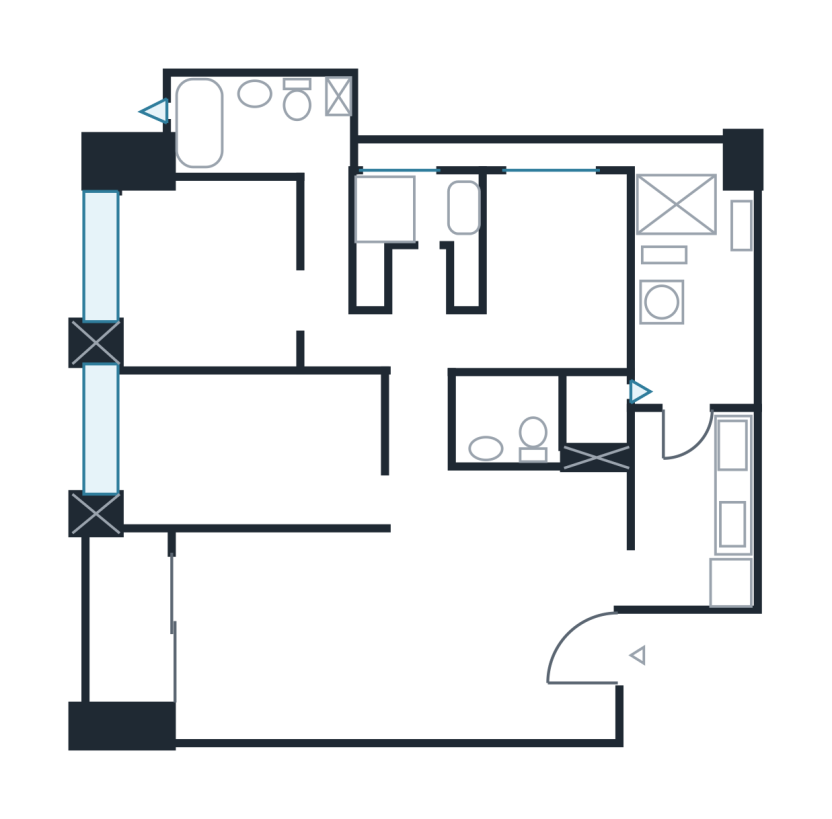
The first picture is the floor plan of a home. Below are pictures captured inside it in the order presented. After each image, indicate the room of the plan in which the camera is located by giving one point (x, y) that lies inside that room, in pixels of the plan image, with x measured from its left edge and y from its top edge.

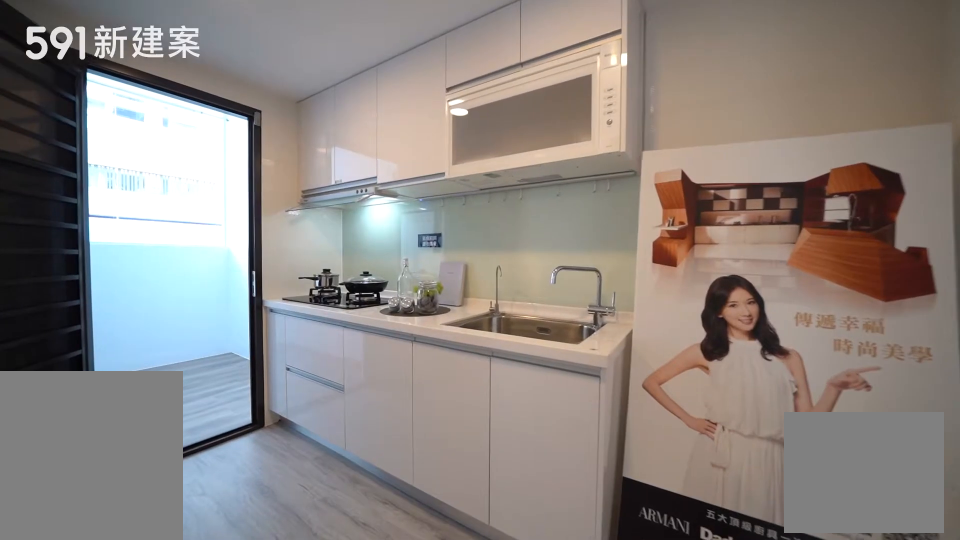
(696, 507)
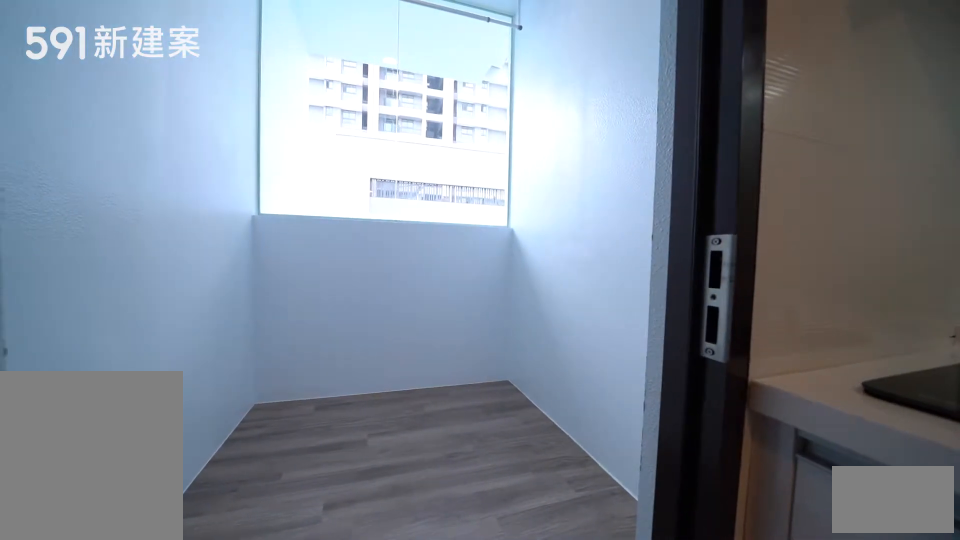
(699, 337)
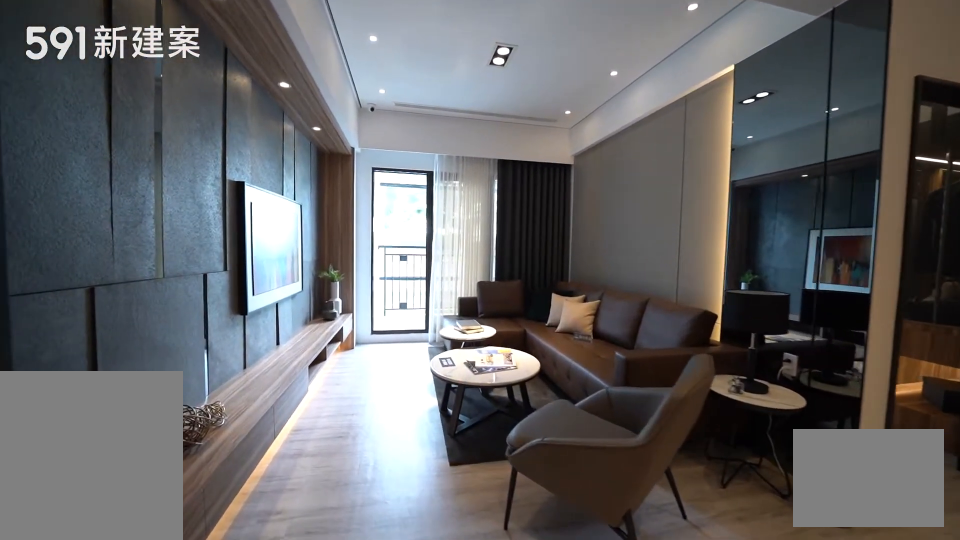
(322, 630)
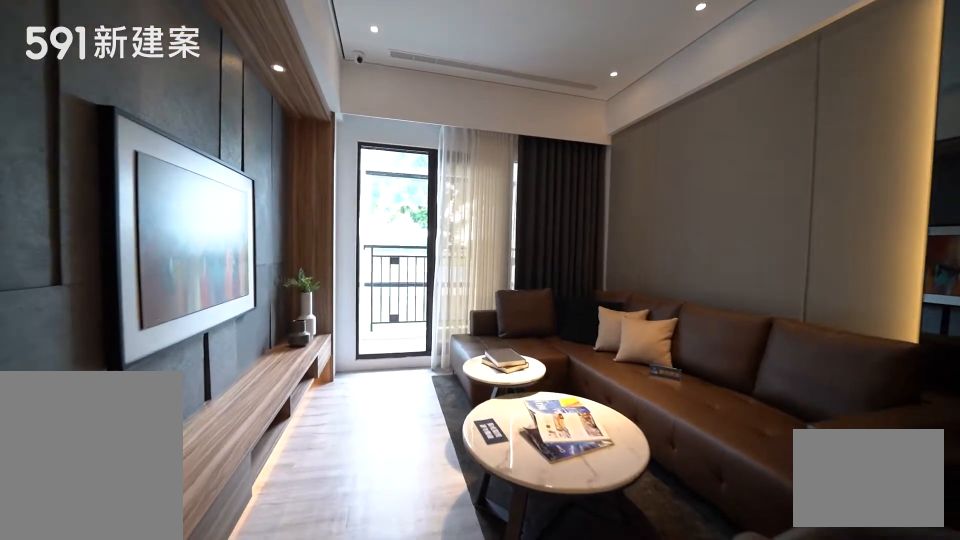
(322, 630)
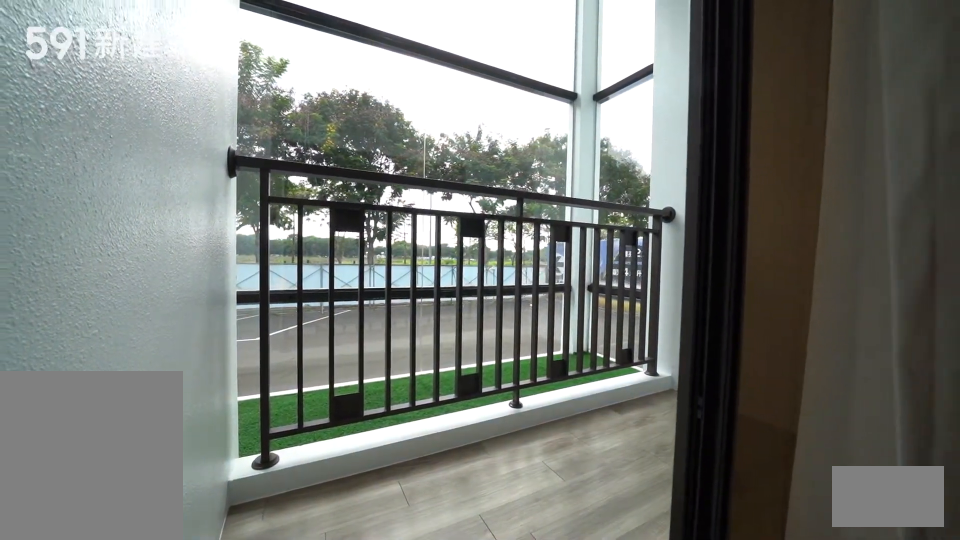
(122, 618)
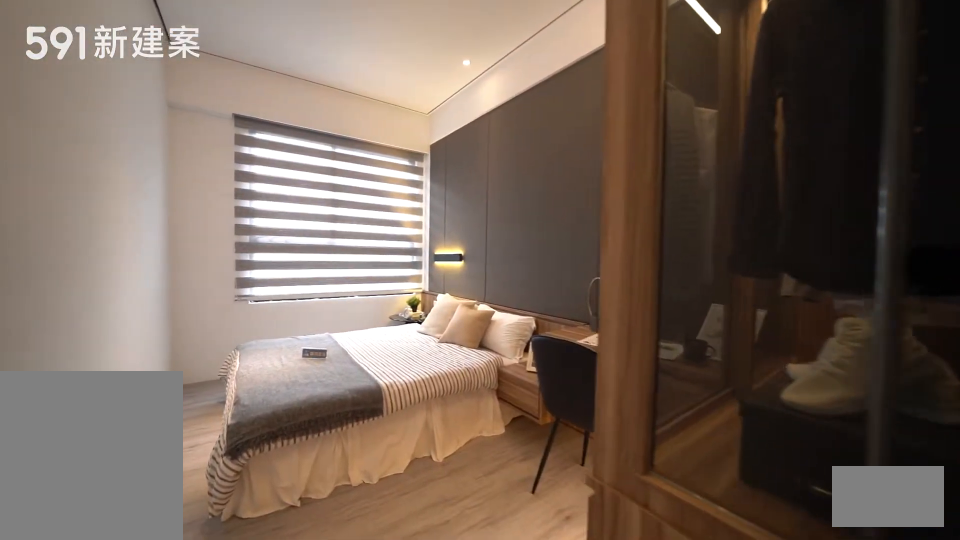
(246, 450)
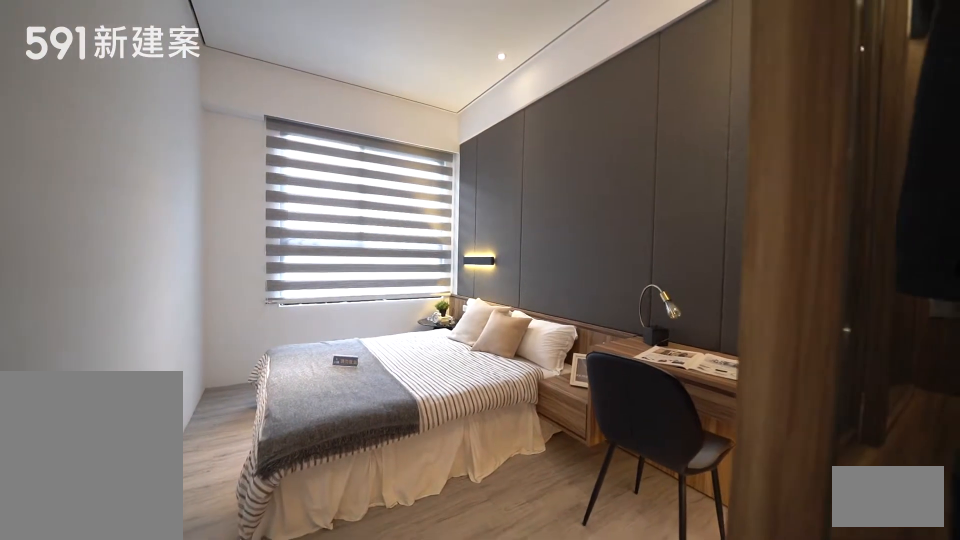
(246, 450)
